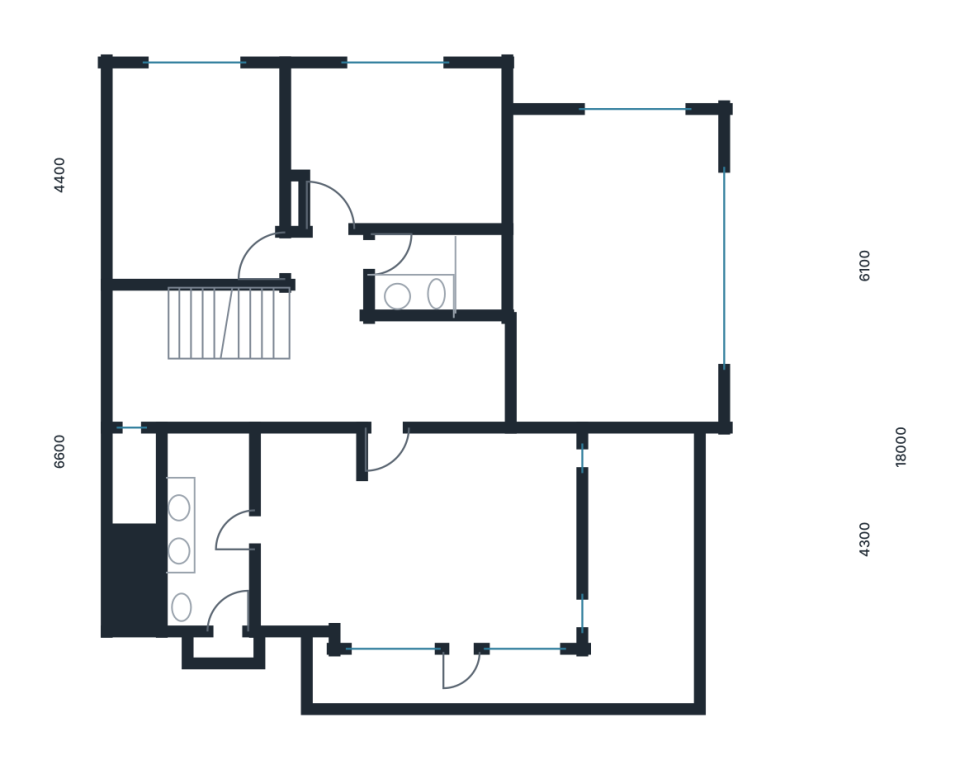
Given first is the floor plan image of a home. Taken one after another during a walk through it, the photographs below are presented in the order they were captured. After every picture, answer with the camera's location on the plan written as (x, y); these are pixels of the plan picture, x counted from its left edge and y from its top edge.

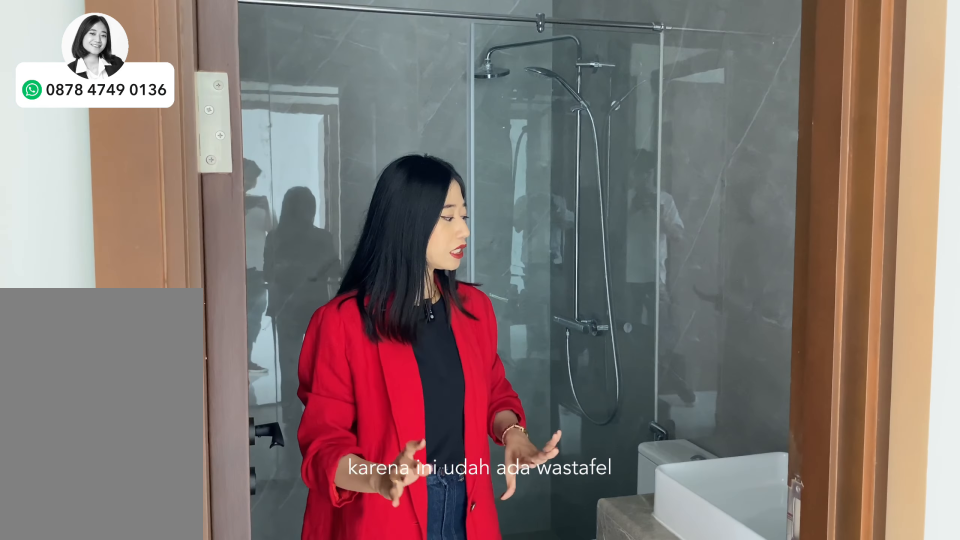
(456, 281)
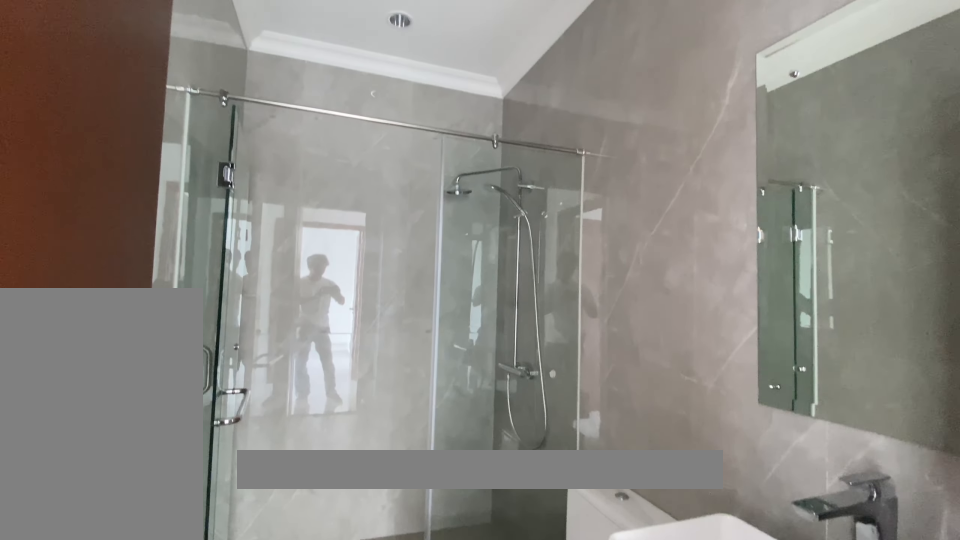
(456, 281)
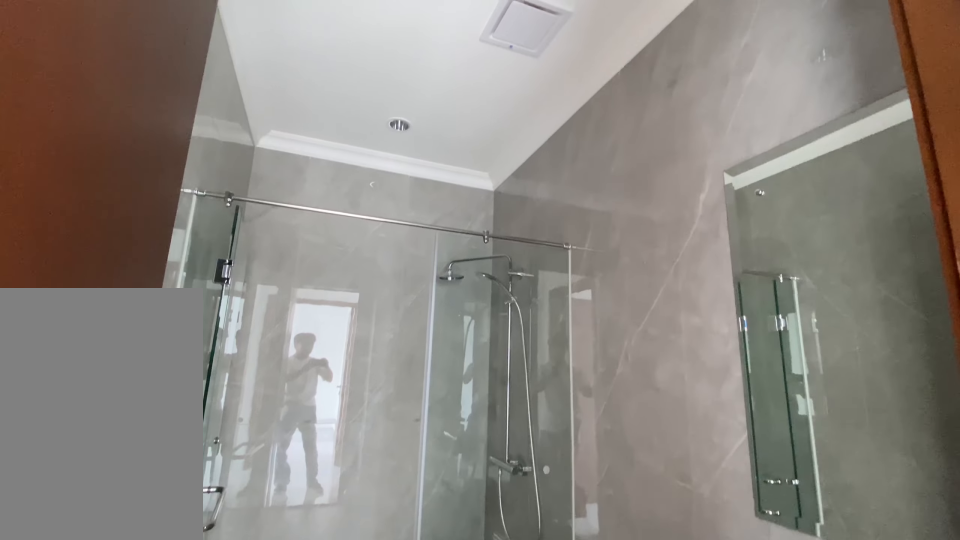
(456, 281)
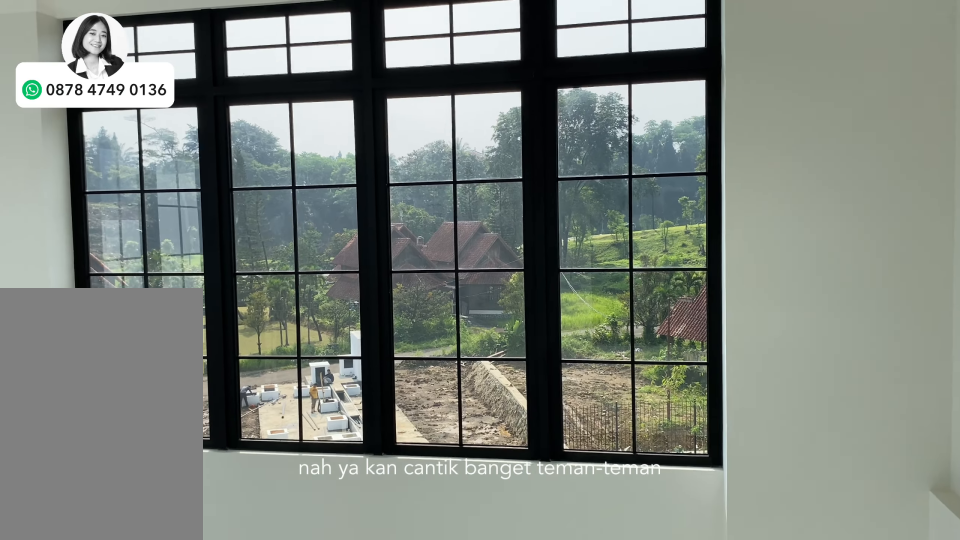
(461, 370)
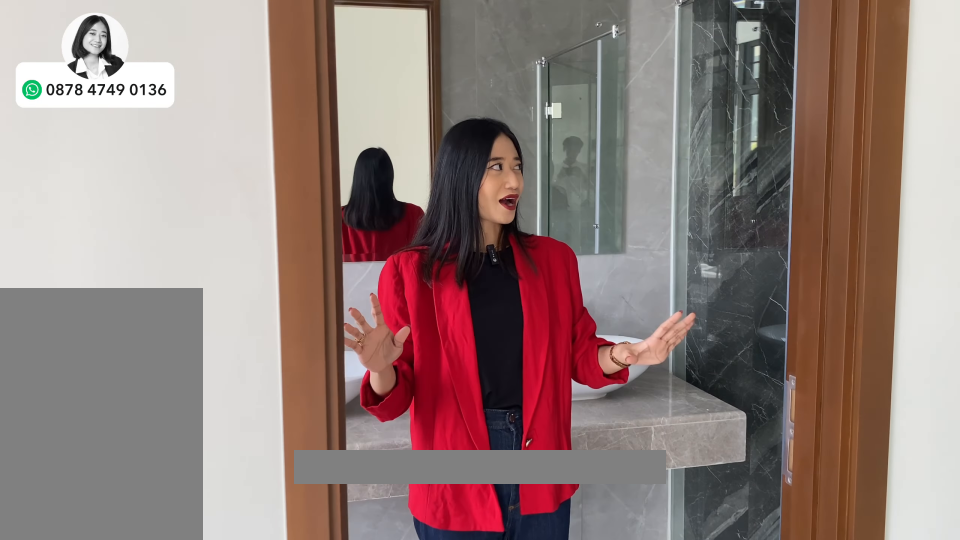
(221, 518)
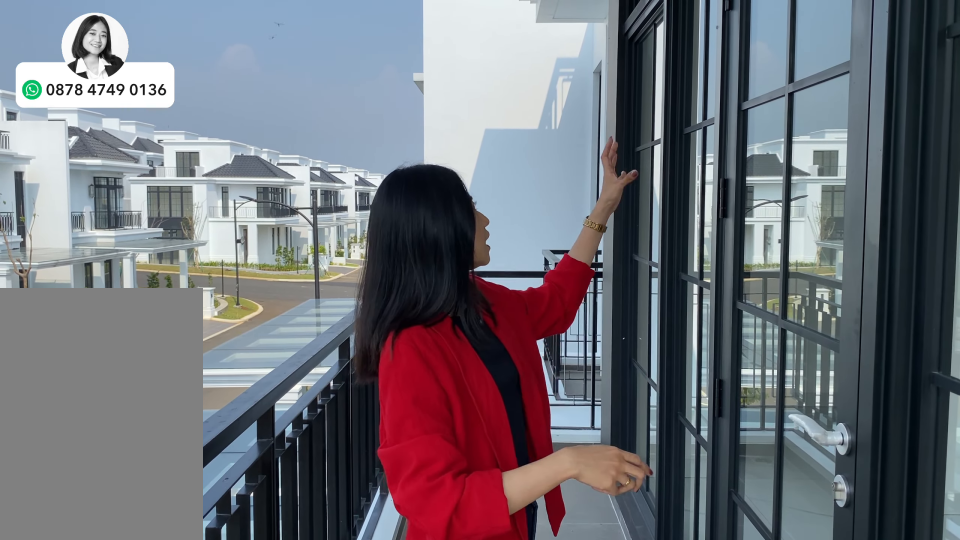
(503, 683)
